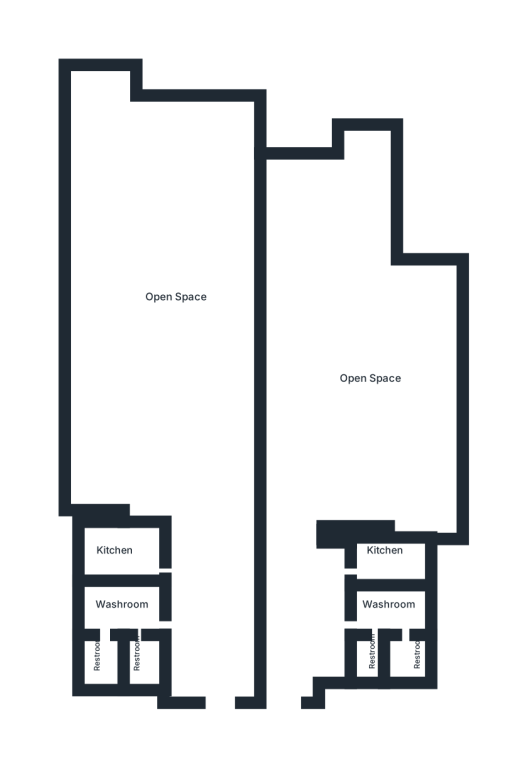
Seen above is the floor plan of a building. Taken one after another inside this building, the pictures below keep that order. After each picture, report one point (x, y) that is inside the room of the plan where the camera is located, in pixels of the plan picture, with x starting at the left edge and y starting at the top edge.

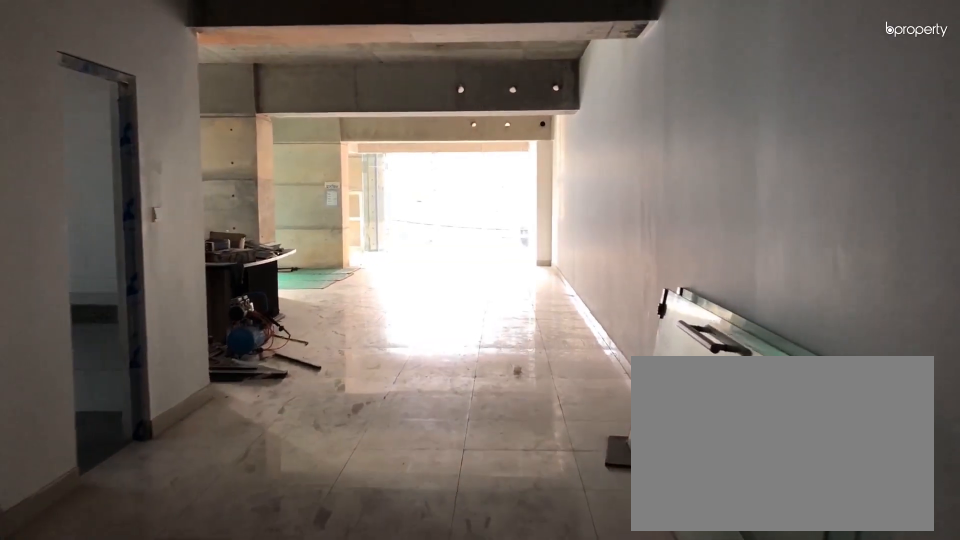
(219, 644)
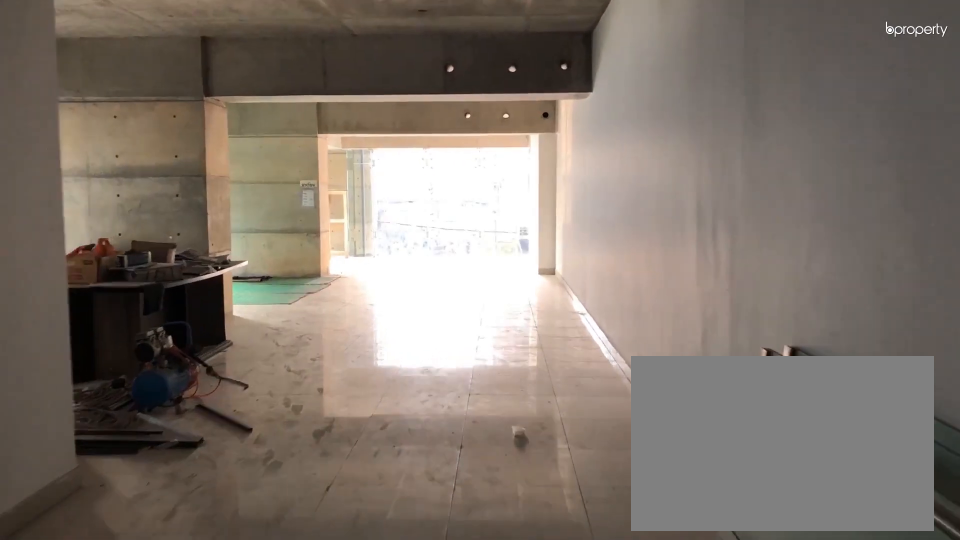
(219, 644)
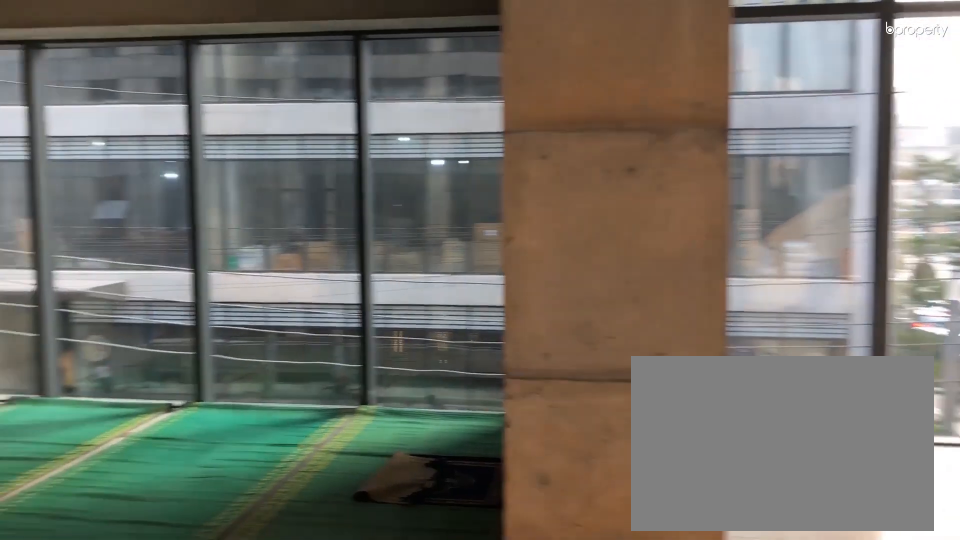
(174, 267)
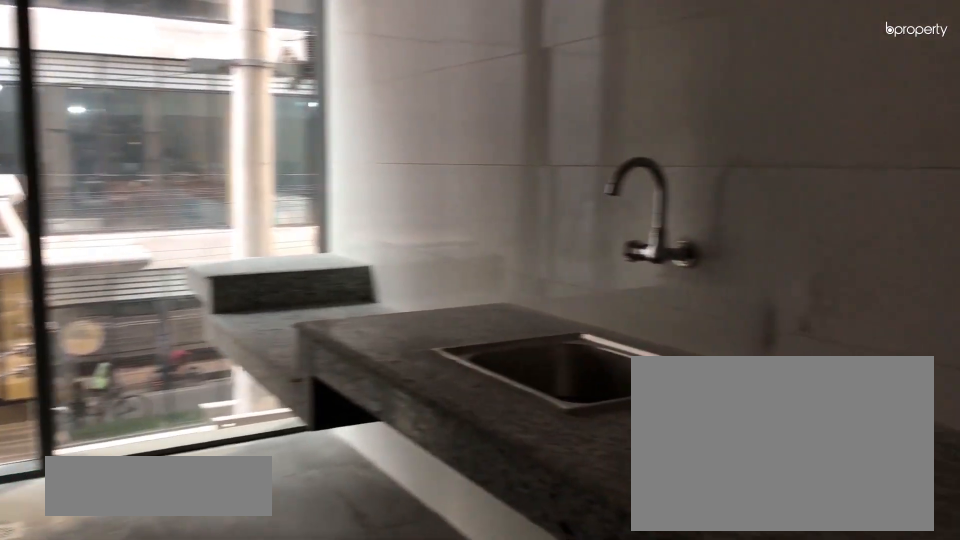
(124, 546)
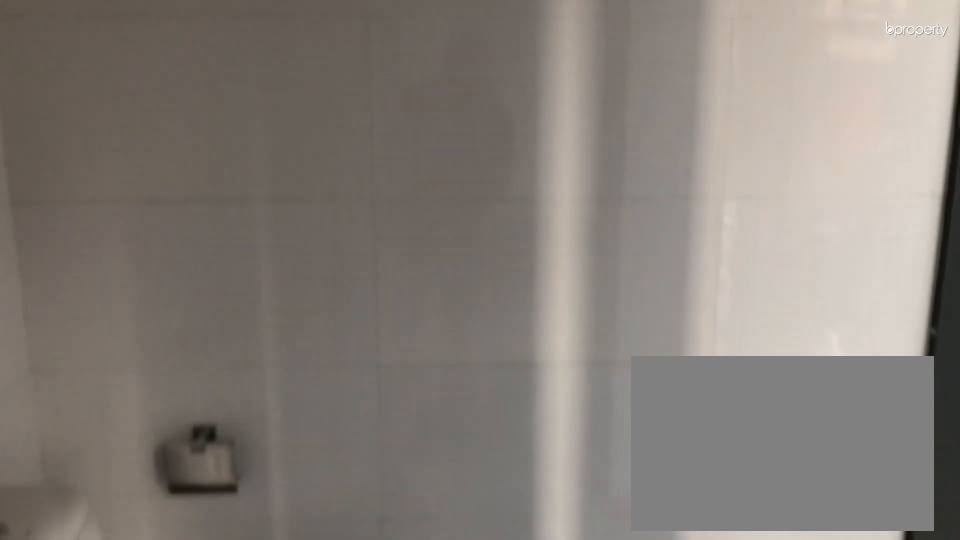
(102, 659)
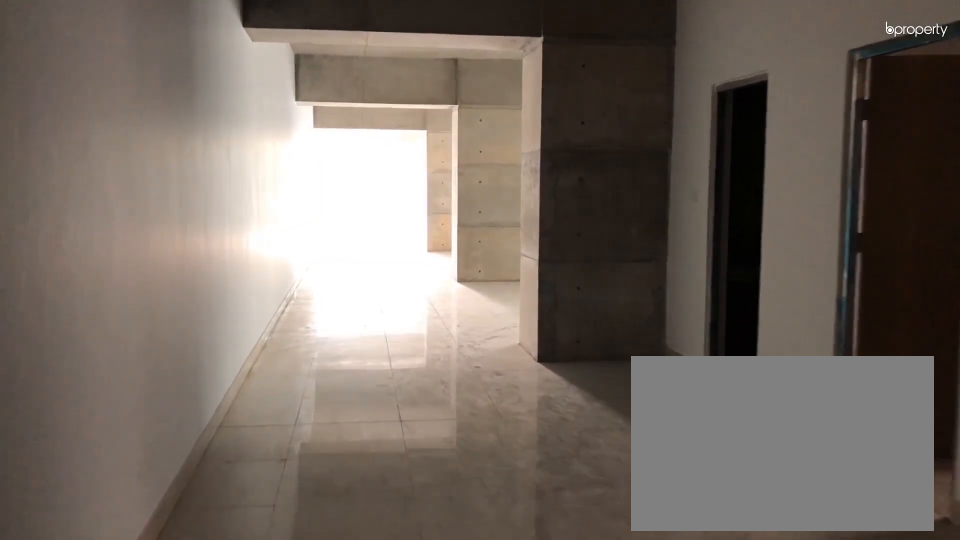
(295, 653)
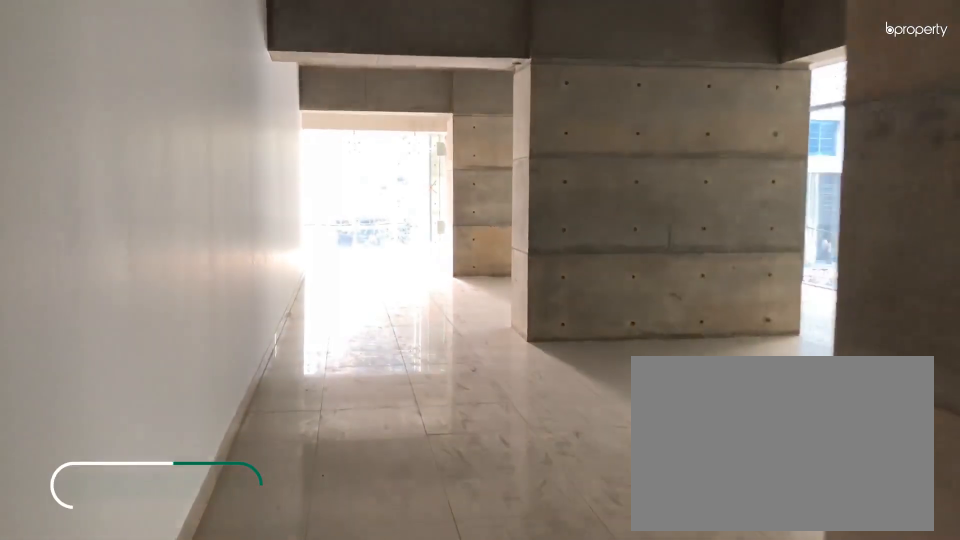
(306, 432)
